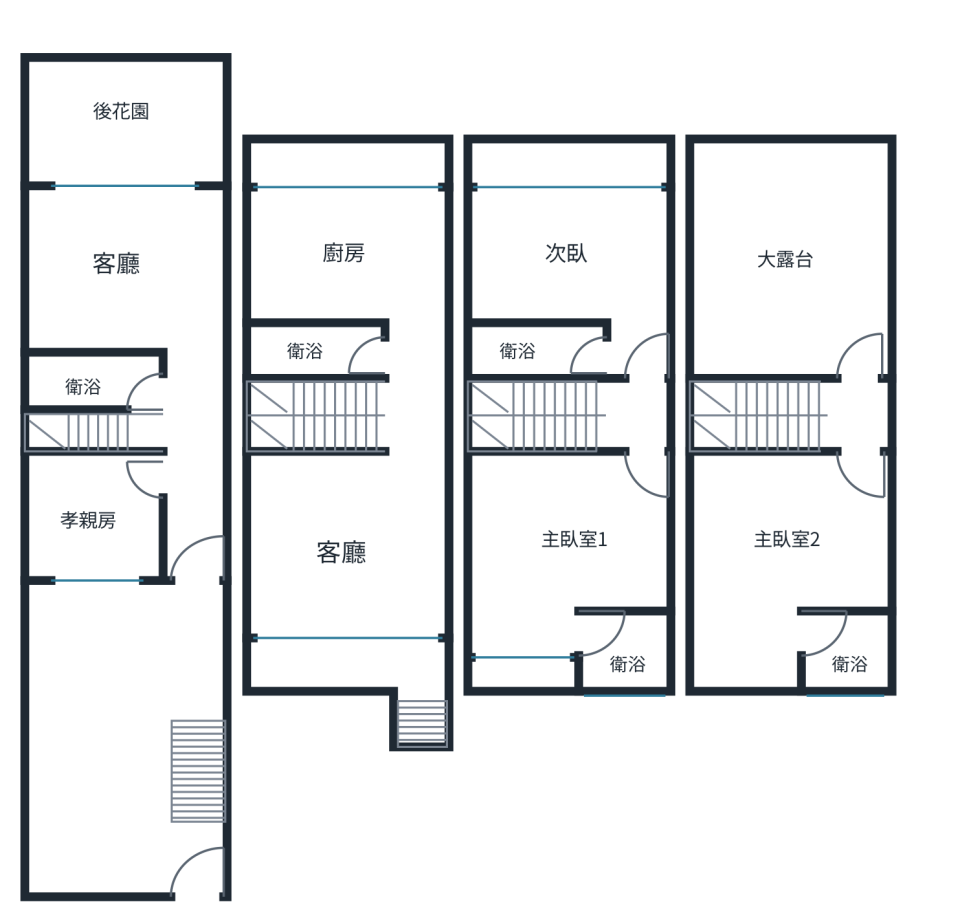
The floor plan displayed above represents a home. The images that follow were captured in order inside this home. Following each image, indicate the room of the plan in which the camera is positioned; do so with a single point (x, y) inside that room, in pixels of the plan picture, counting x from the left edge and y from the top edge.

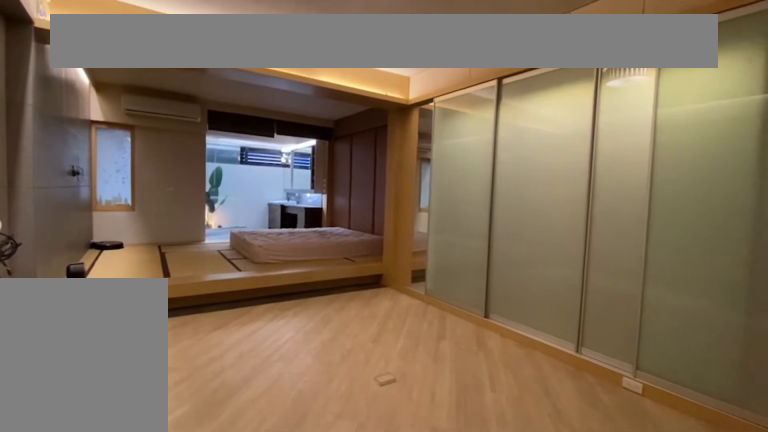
(559, 543)
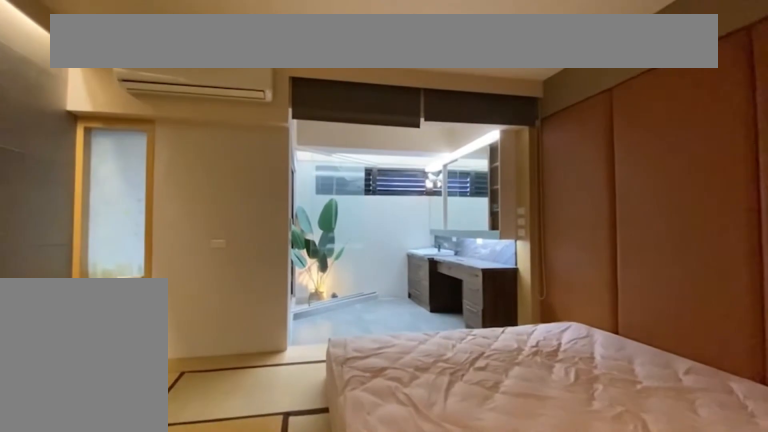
(559, 543)
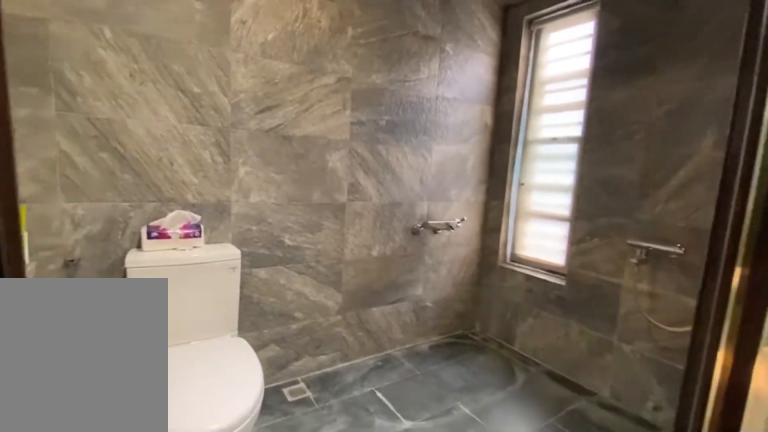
(628, 654)
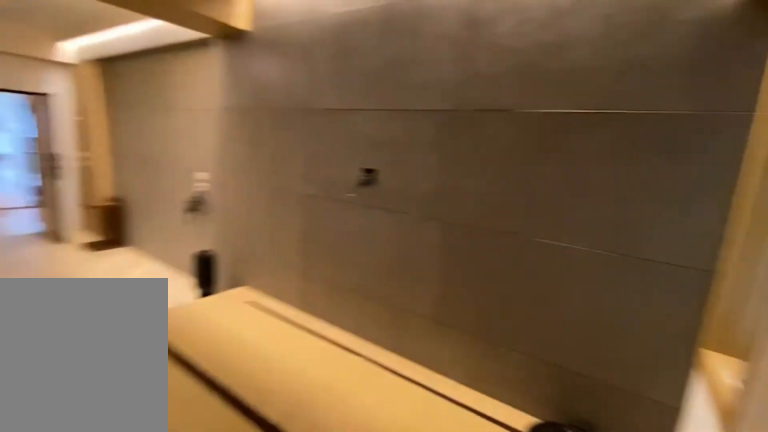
(575, 512)
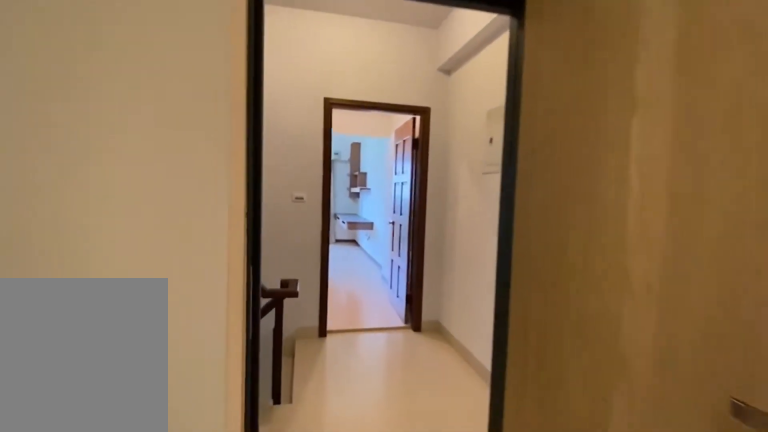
(575, 514)
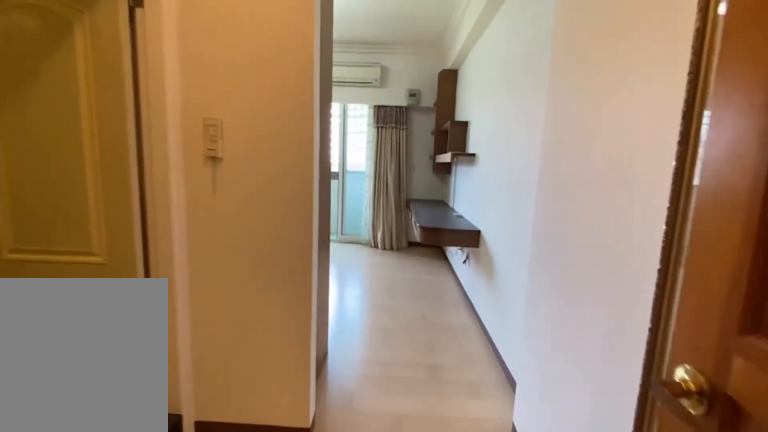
(552, 285)
